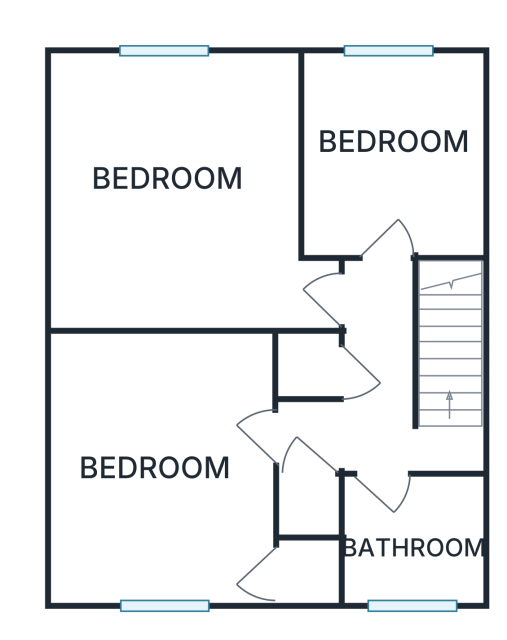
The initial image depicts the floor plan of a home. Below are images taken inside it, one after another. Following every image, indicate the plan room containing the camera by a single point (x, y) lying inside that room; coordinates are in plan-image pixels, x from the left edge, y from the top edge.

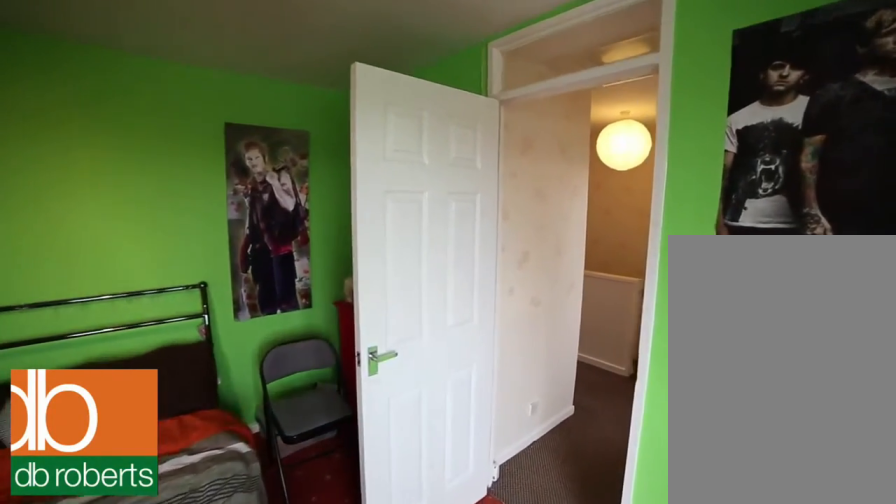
(166, 468)
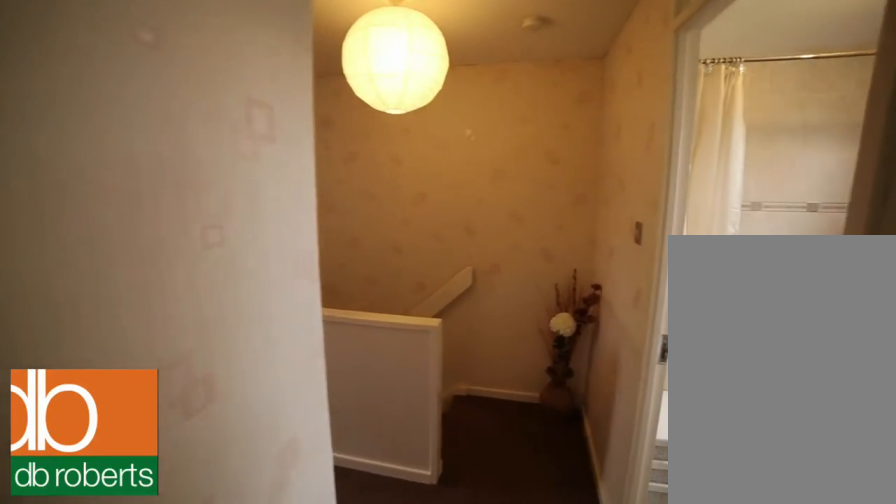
(371, 385)
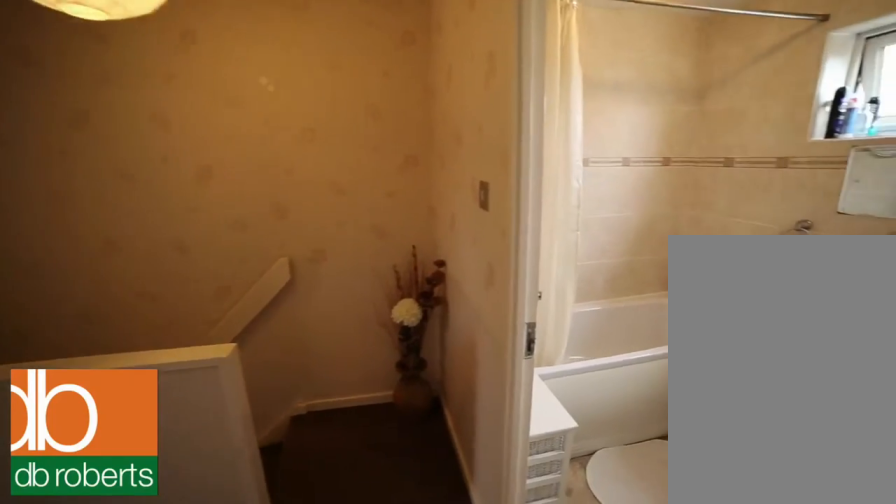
(371, 385)
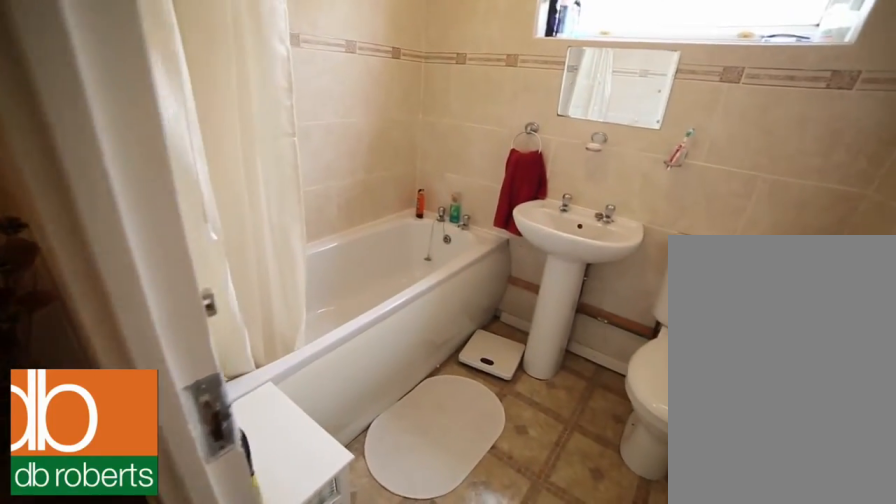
(415, 542)
